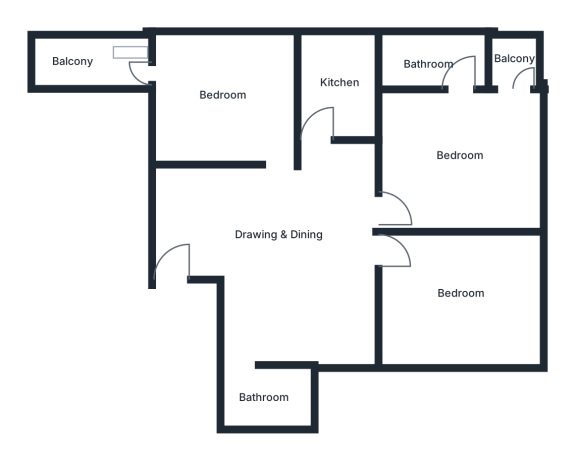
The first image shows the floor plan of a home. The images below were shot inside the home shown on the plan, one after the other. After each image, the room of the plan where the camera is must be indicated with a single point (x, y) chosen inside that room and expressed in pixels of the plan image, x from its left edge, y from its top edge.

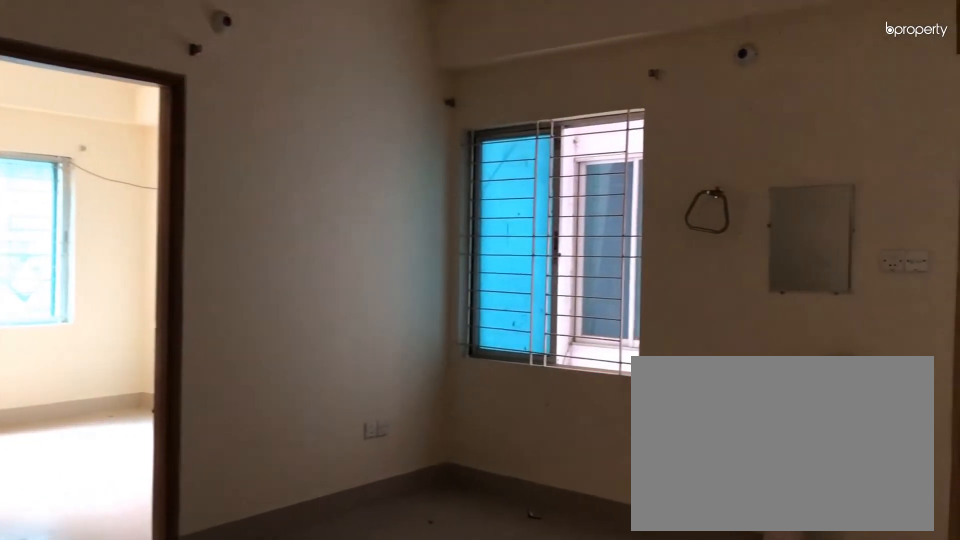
(277, 235)
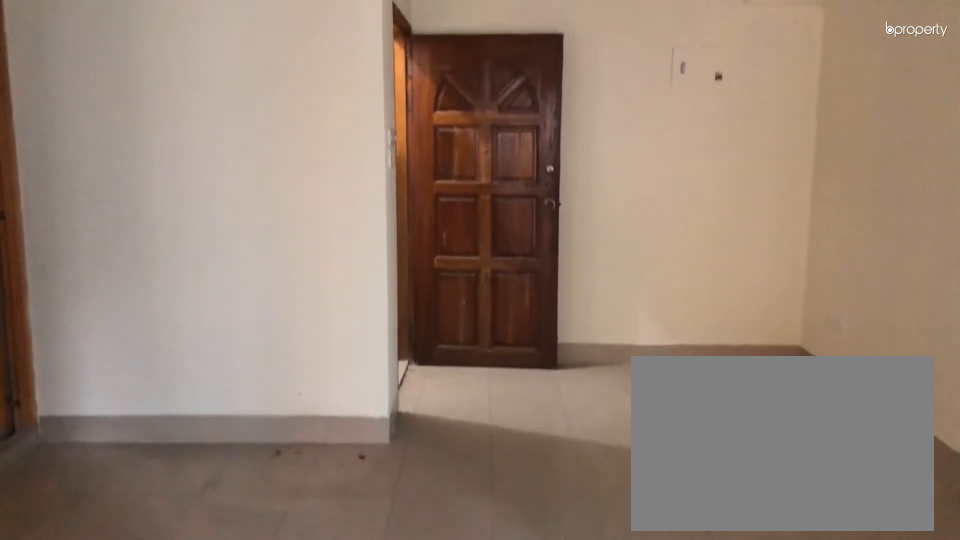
(277, 235)
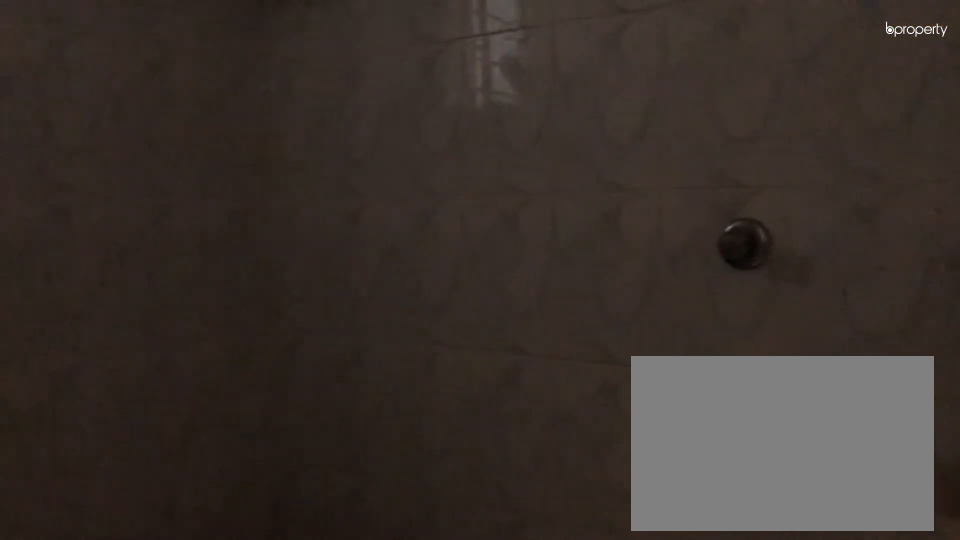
(264, 397)
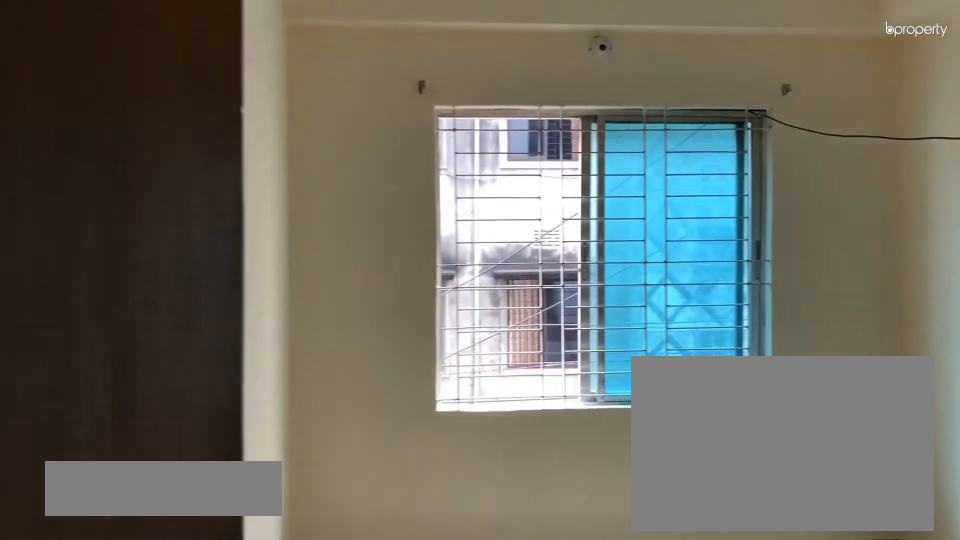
(462, 294)
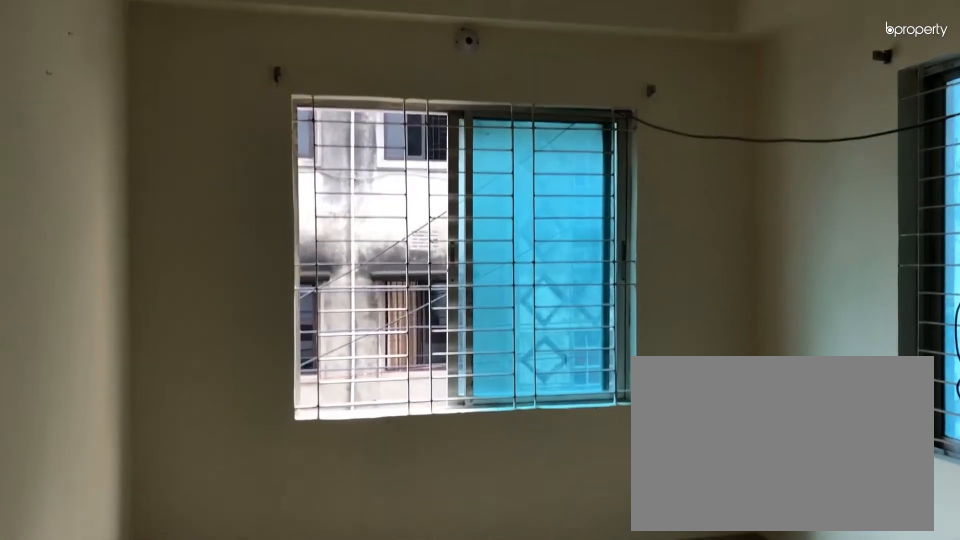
(462, 294)
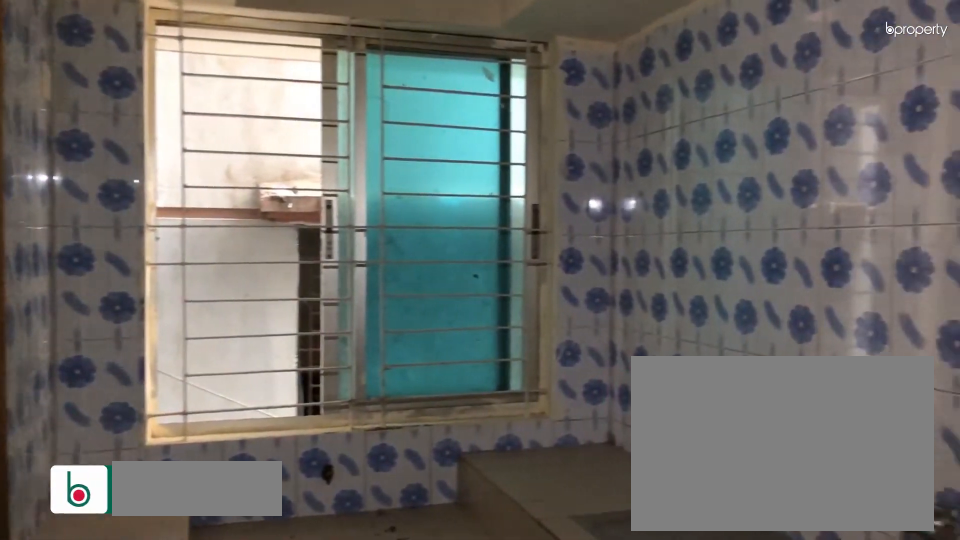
(340, 79)
